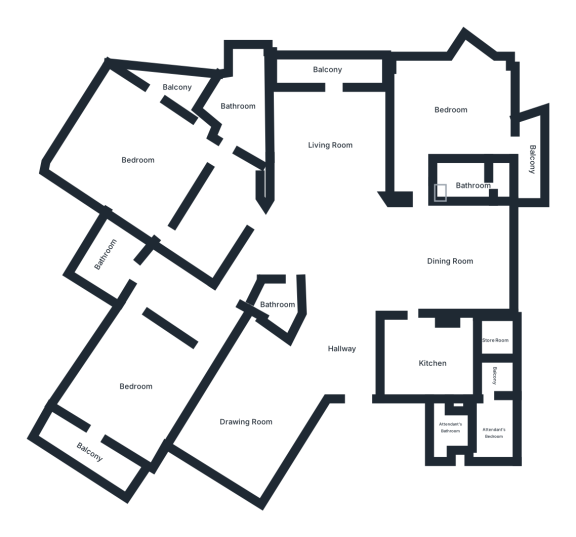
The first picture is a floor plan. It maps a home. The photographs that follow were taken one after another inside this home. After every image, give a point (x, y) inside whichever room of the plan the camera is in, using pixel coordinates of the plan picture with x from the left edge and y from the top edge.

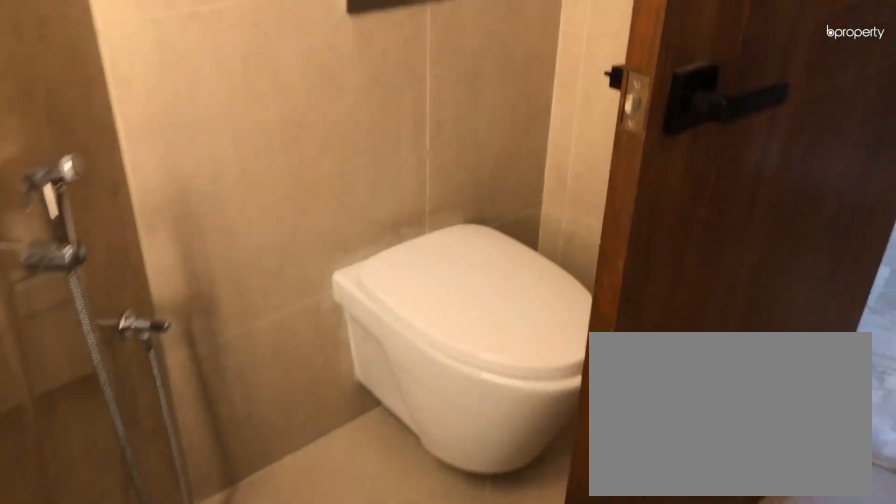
(236, 105)
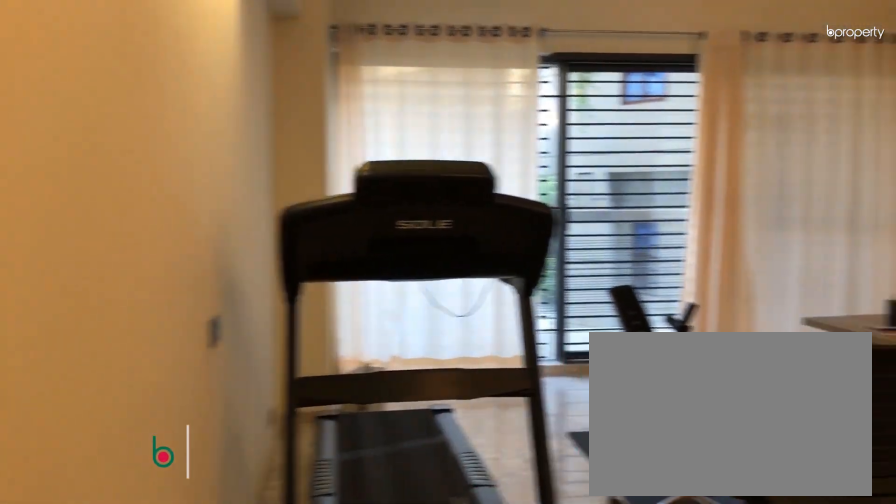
(134, 380)
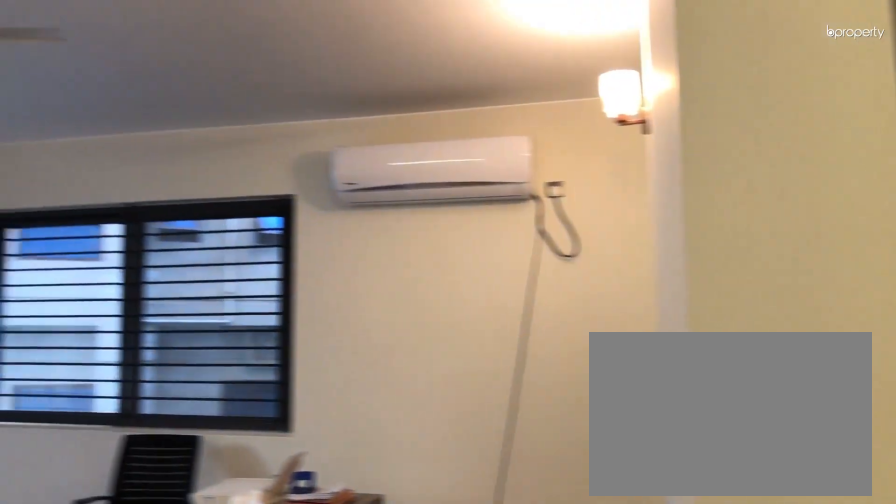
(134, 380)
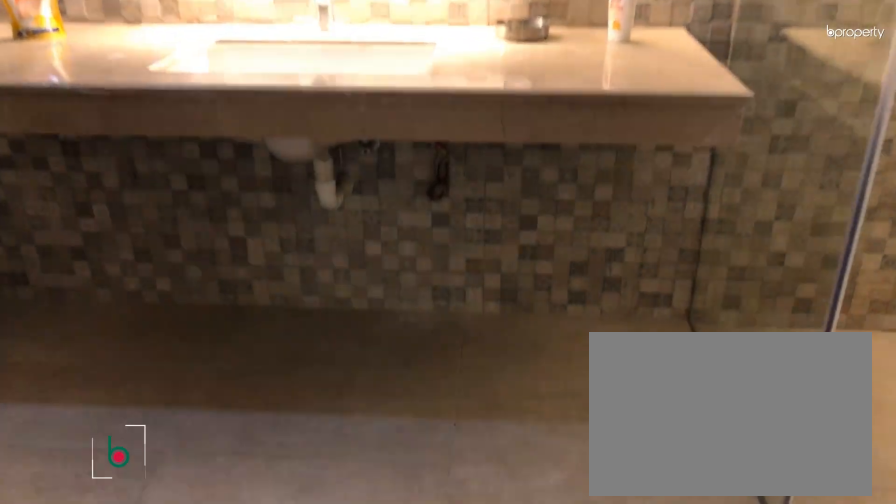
(110, 263)
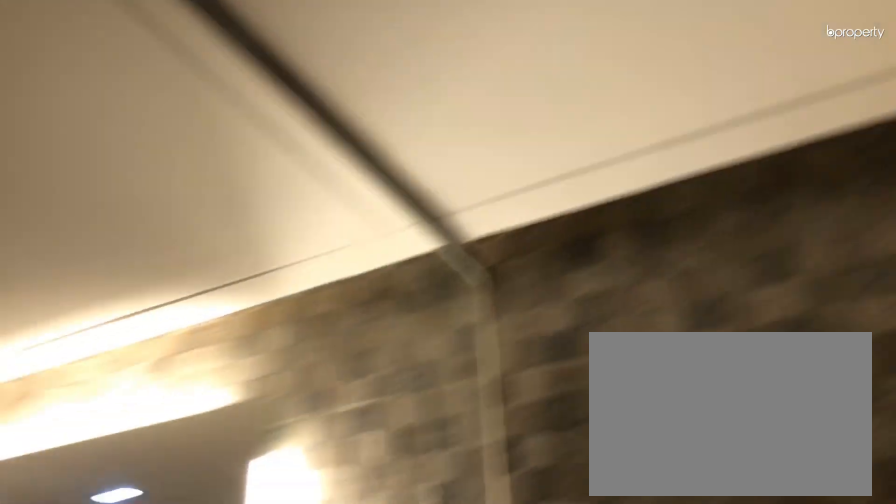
(110, 263)
